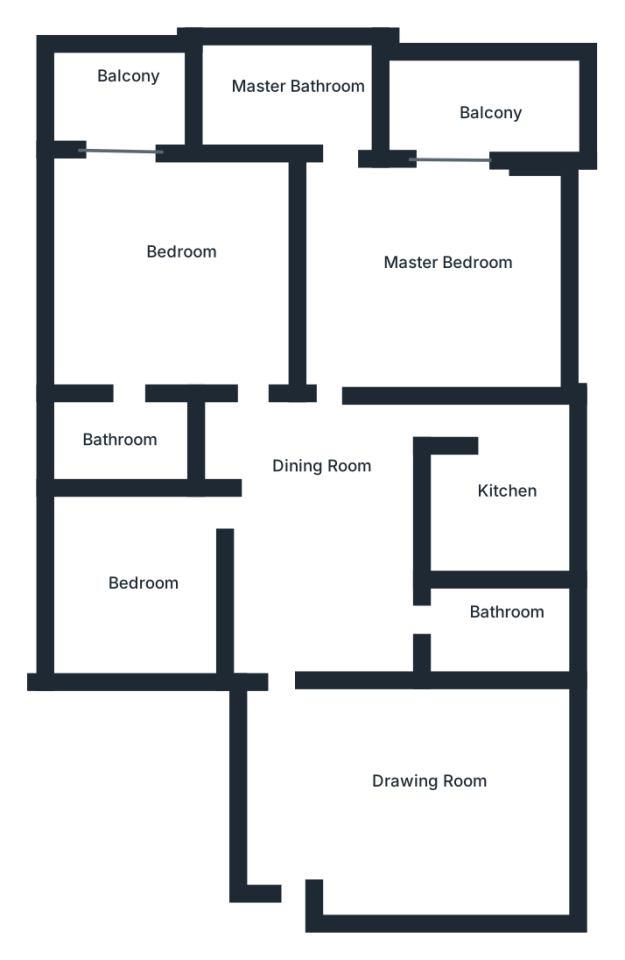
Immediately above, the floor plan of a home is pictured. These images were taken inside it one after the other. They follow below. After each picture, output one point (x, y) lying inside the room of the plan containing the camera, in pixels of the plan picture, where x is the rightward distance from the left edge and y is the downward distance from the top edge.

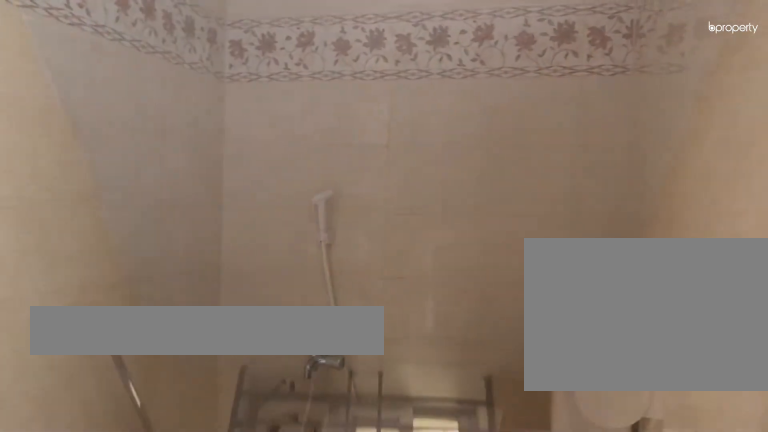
(115, 443)
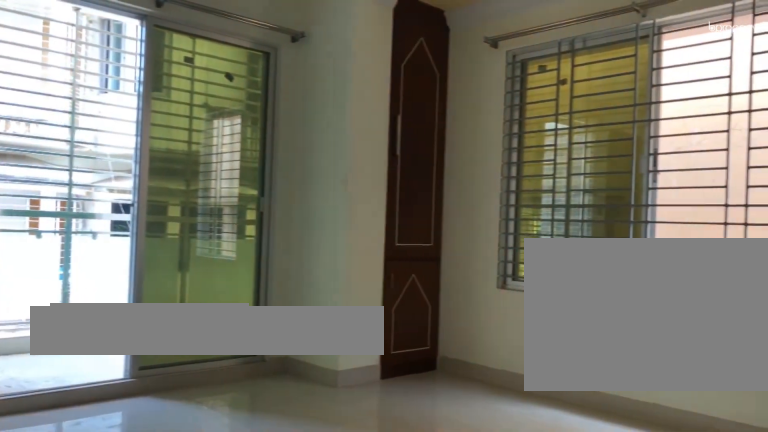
(409, 264)
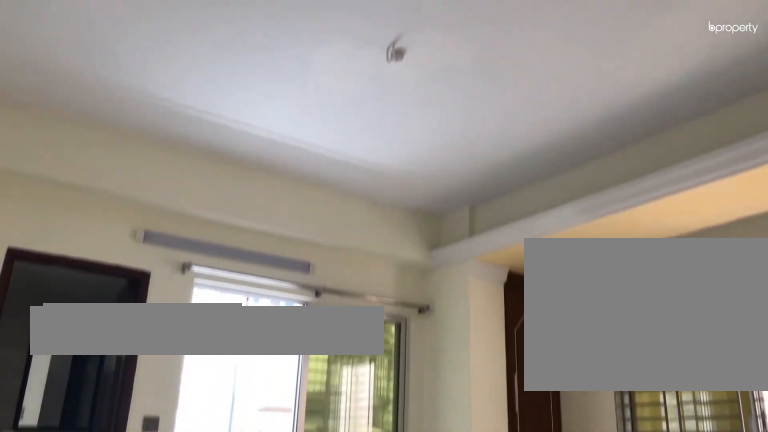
(409, 264)
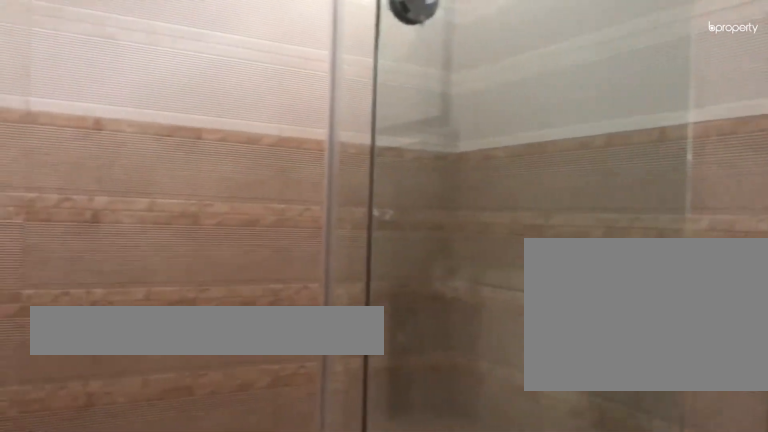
(303, 99)
